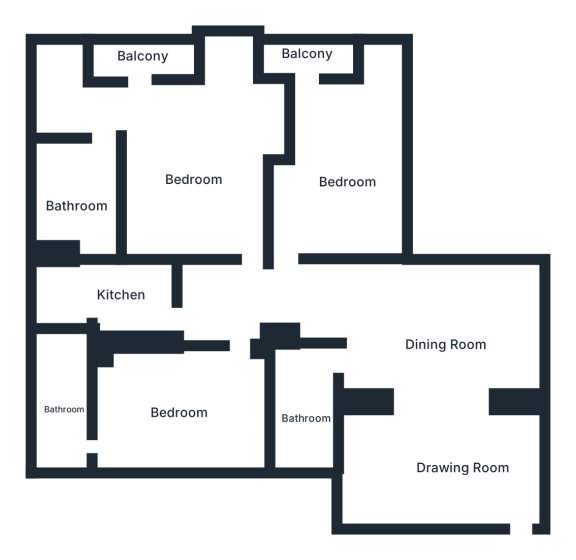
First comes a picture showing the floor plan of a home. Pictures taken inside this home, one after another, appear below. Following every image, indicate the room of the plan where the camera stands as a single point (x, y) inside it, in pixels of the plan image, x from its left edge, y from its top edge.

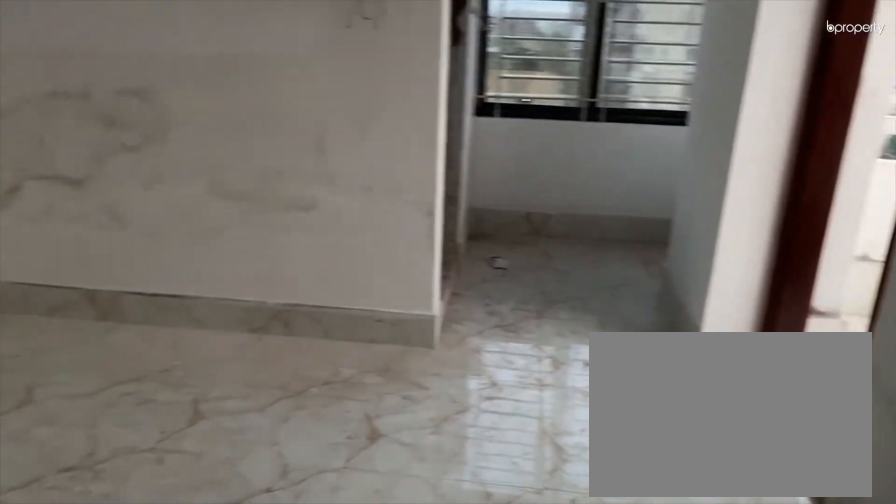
(198, 177)
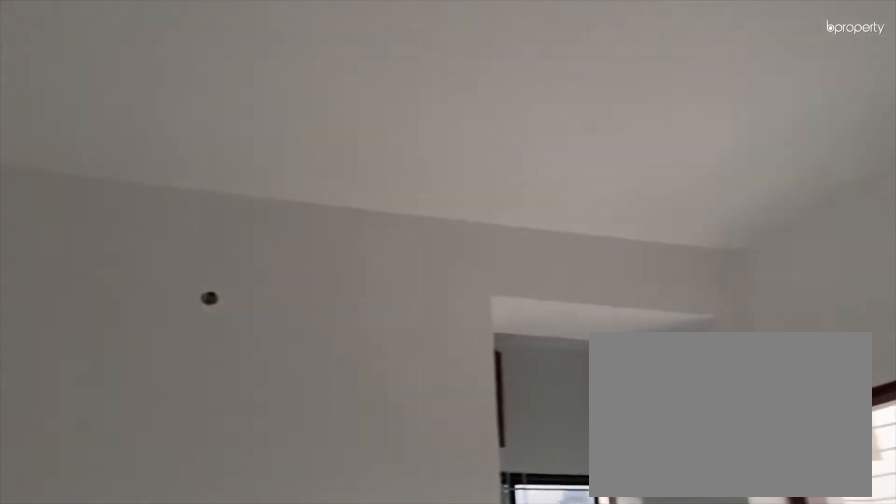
(198, 177)
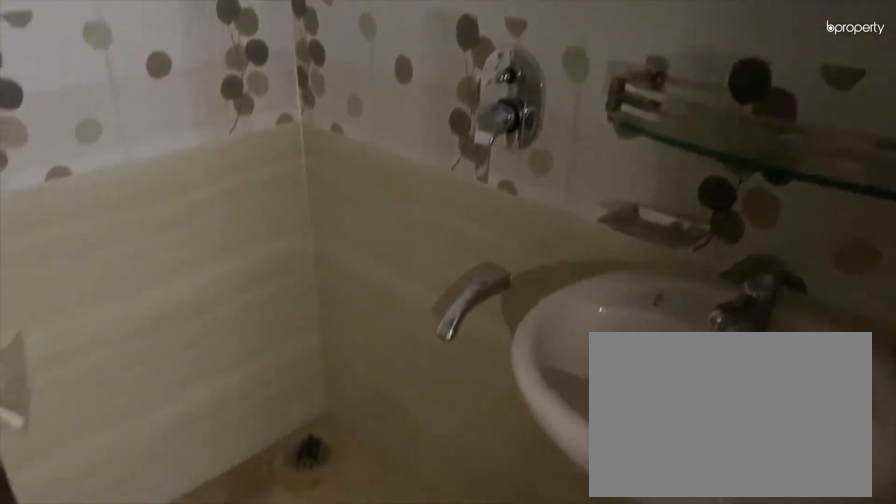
(77, 206)
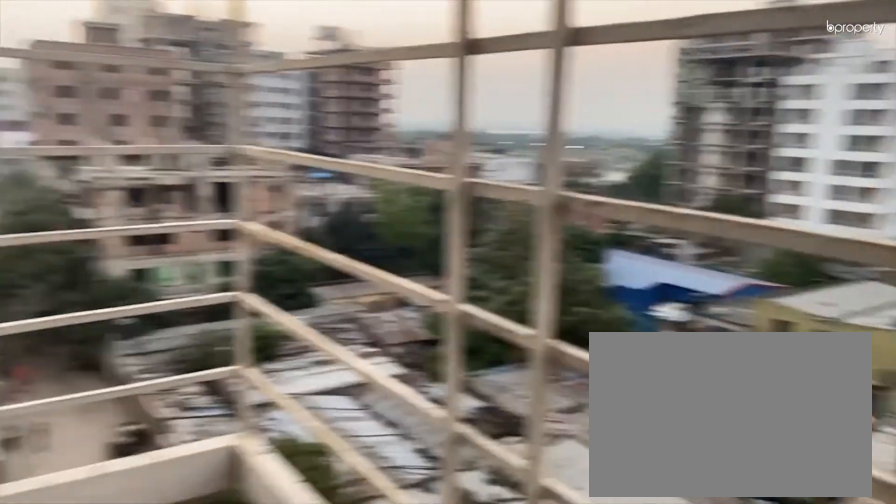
(143, 60)
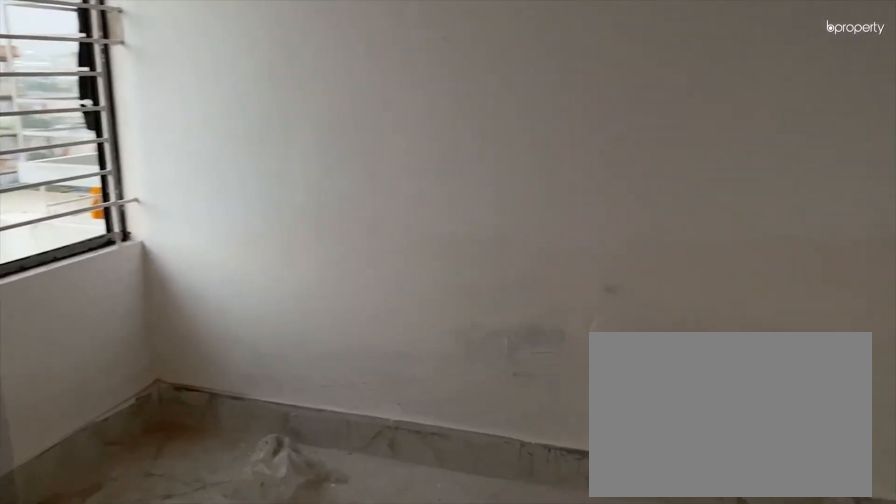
(352, 186)
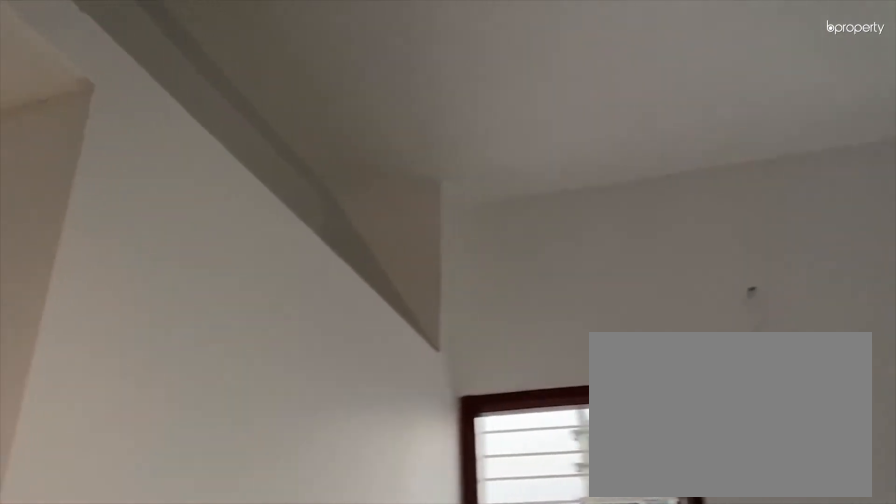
(352, 186)
